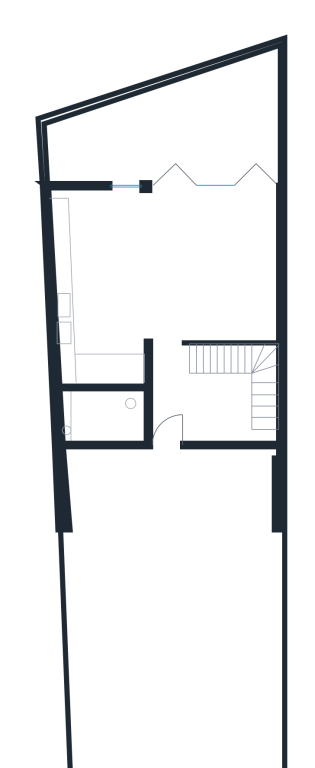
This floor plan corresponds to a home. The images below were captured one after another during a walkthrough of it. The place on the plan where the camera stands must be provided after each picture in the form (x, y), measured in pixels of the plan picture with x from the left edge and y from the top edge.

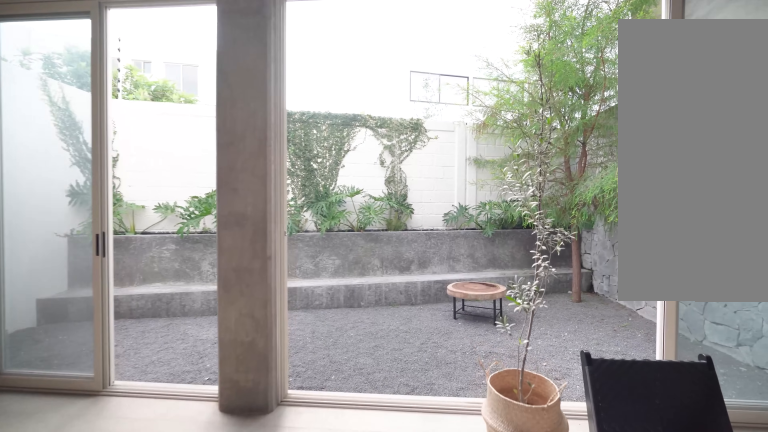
(174, 245)
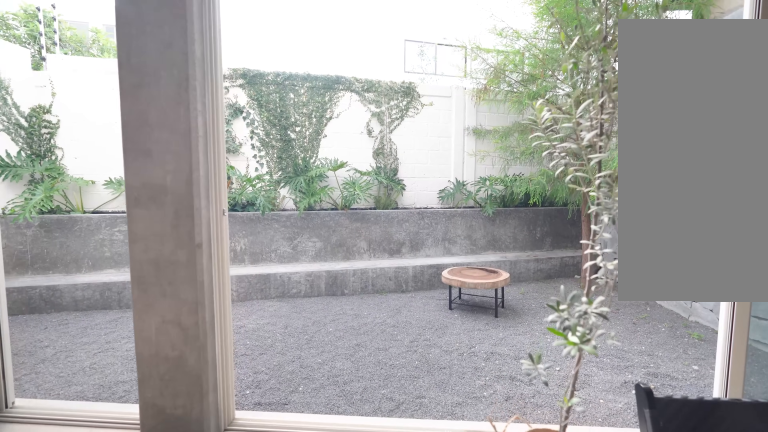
(175, 245)
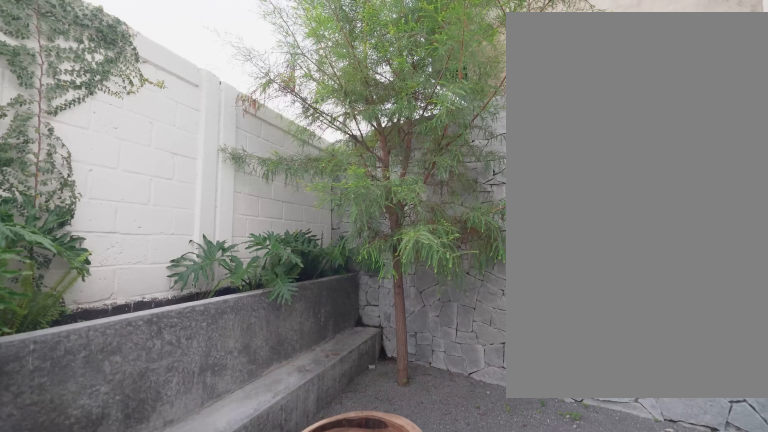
(161, 143)
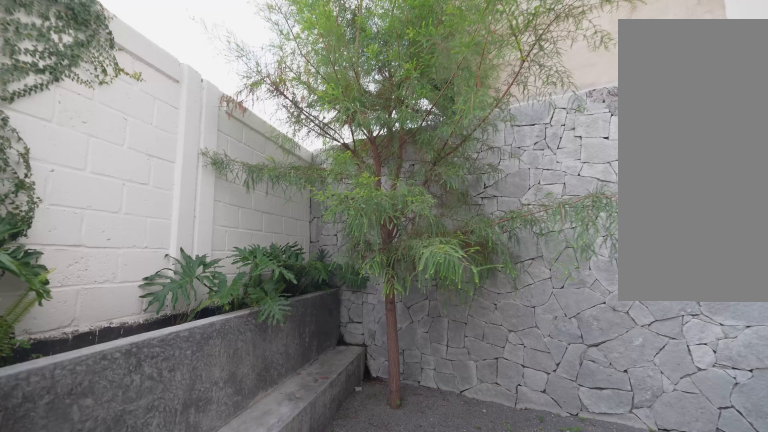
(162, 124)
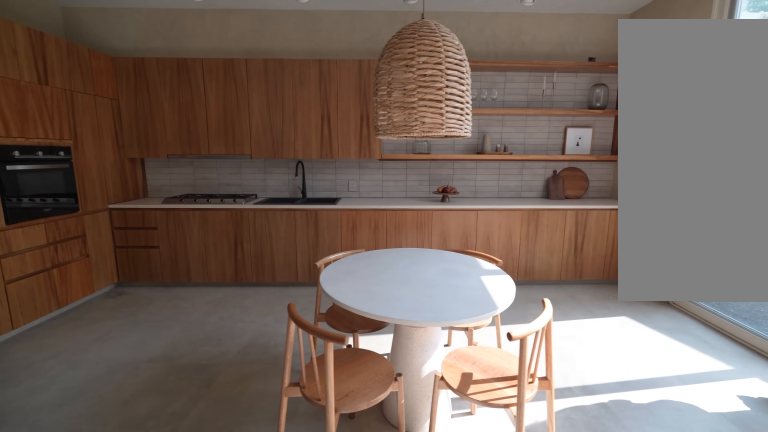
(166, 228)
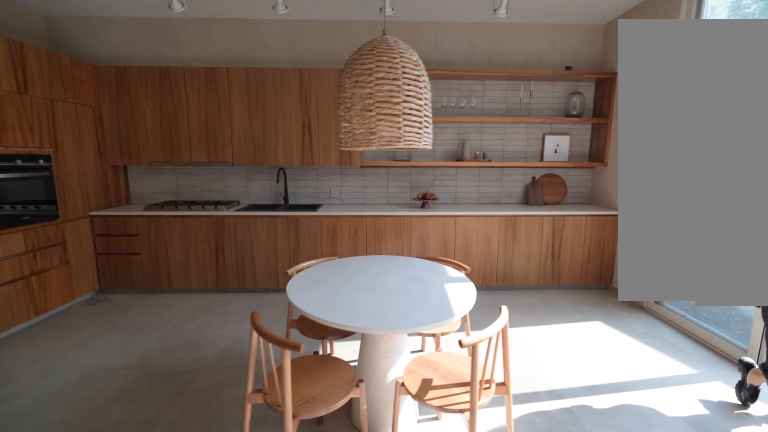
(174, 234)
